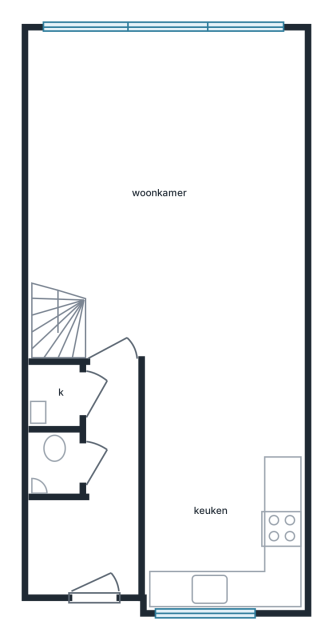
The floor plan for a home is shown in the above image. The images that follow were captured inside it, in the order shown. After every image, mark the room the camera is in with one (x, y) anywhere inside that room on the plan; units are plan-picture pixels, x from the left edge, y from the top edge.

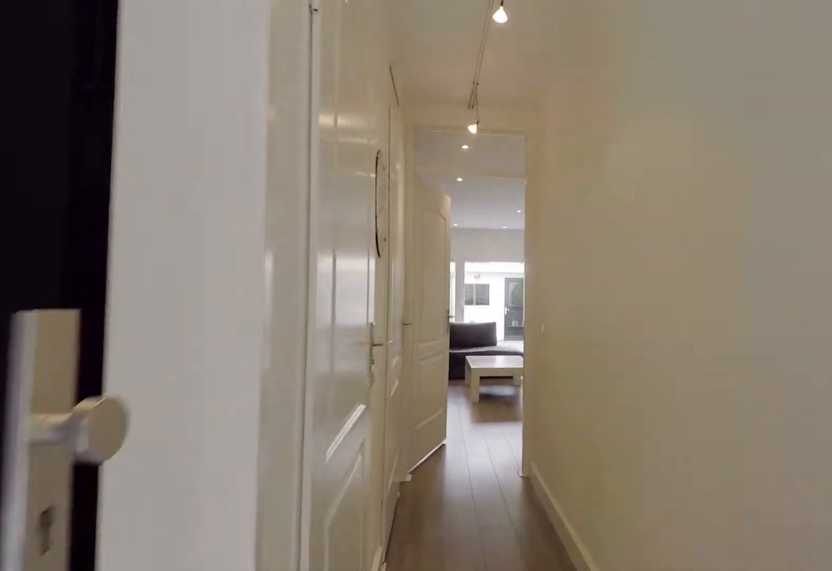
(96, 500)
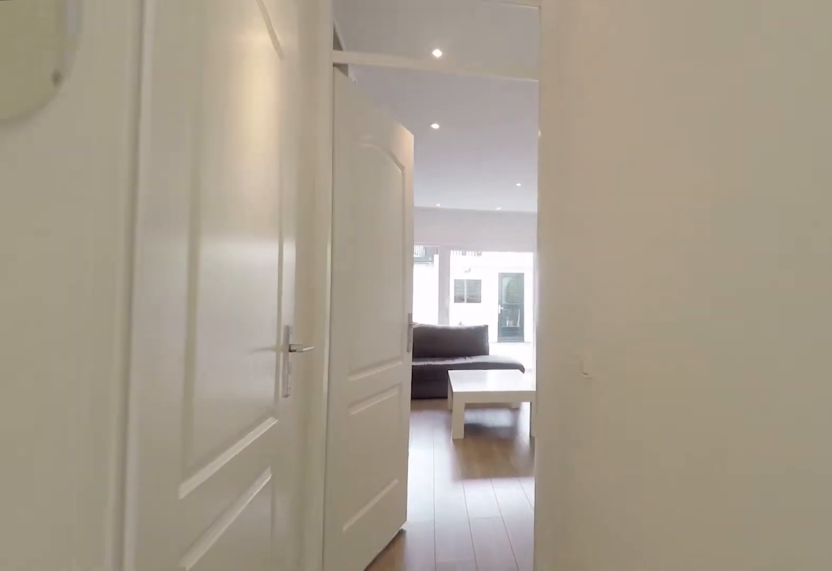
(96, 500)
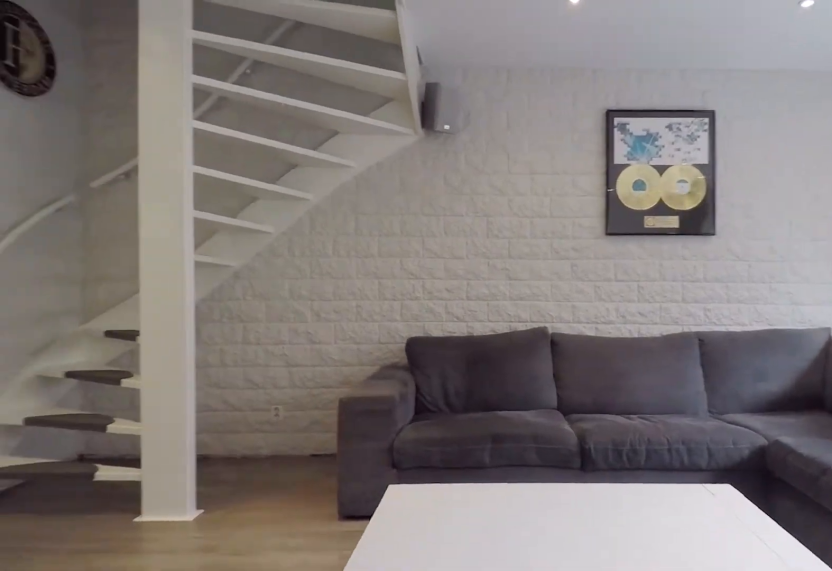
(171, 192)
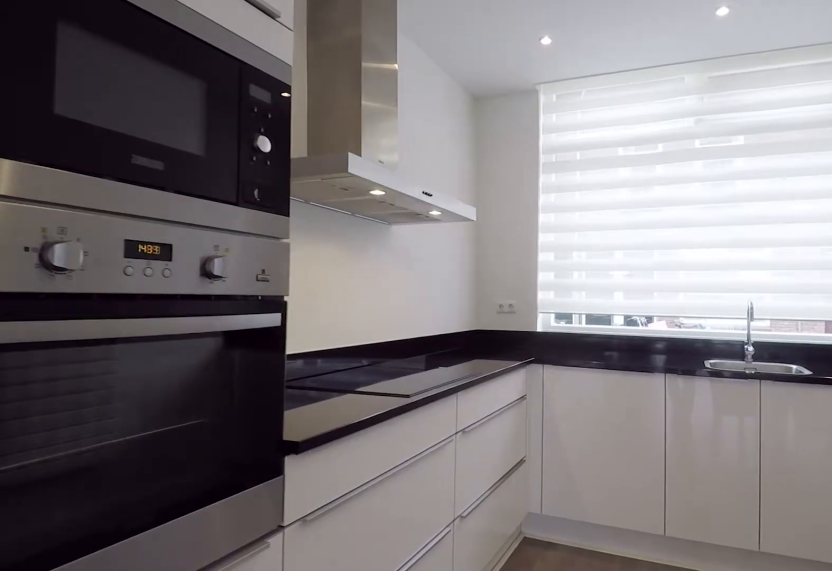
(223, 482)
